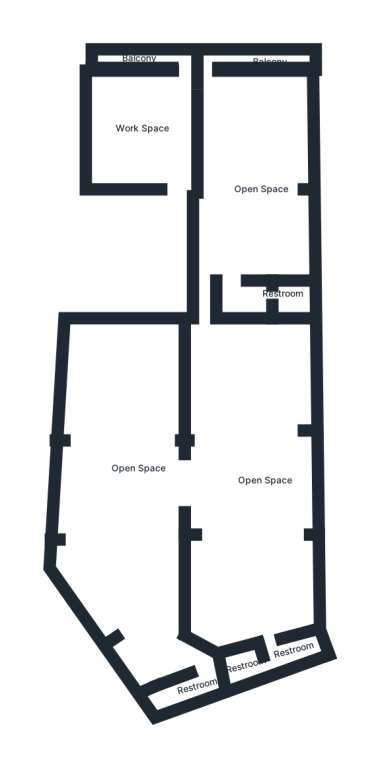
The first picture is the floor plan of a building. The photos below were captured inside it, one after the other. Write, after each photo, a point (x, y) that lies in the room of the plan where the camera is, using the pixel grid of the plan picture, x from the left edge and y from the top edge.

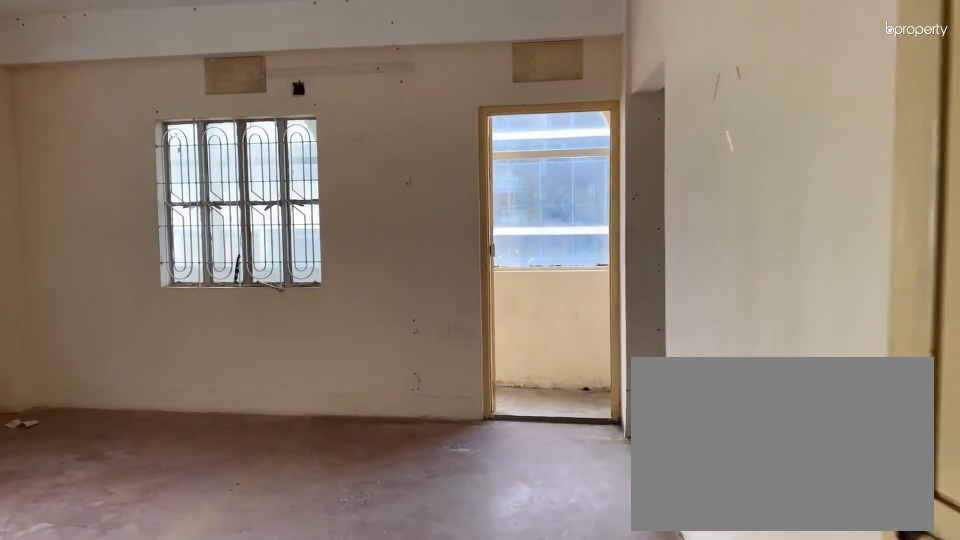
(151, 117)
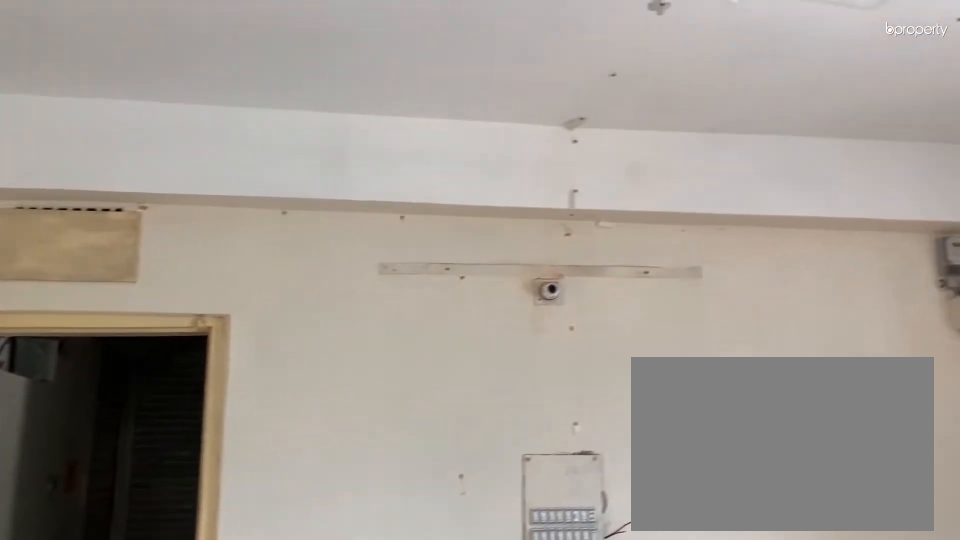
(151, 117)
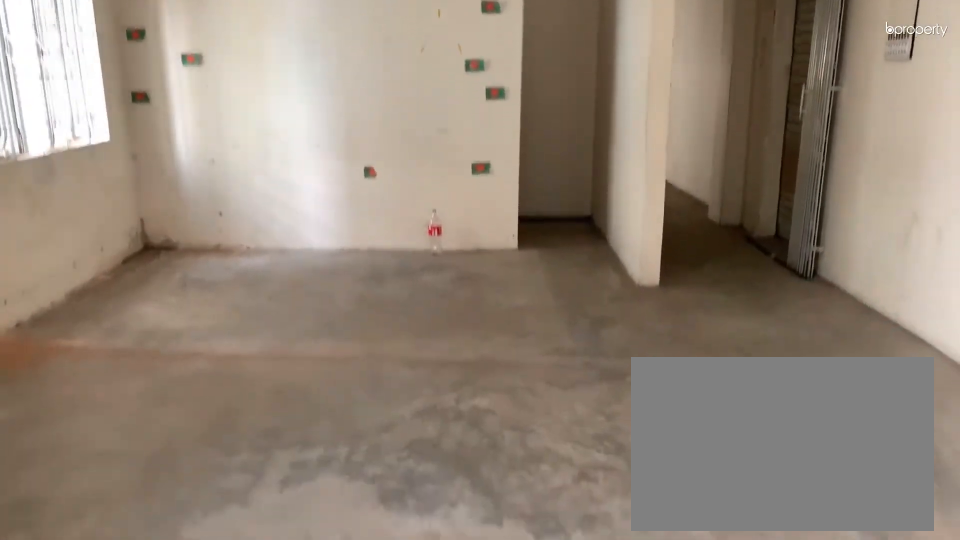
(253, 178)
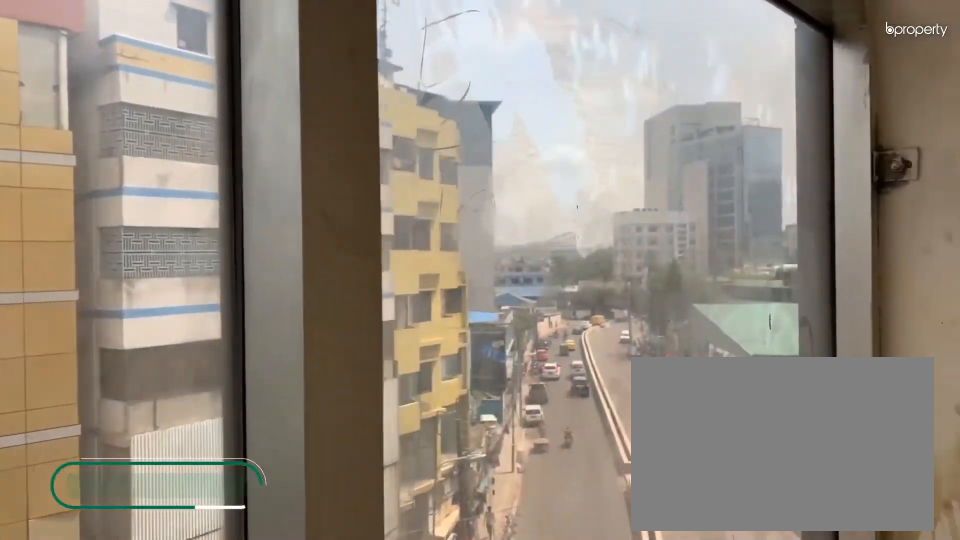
(238, 57)
